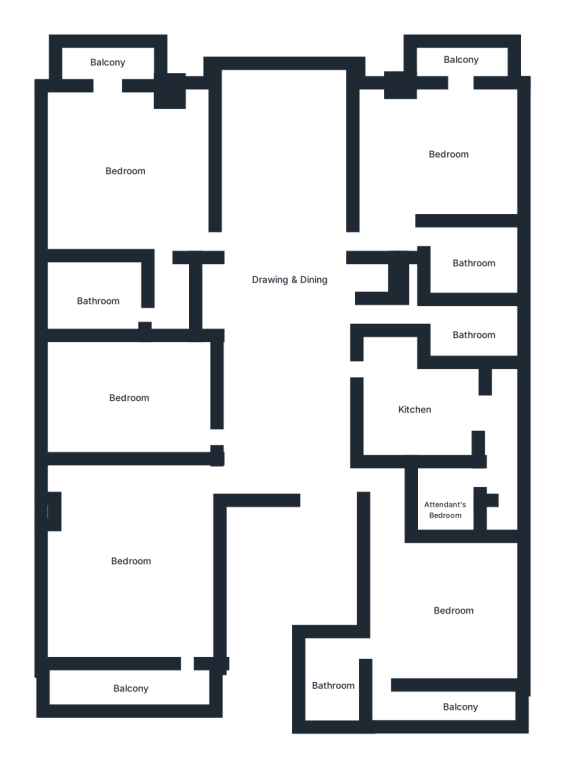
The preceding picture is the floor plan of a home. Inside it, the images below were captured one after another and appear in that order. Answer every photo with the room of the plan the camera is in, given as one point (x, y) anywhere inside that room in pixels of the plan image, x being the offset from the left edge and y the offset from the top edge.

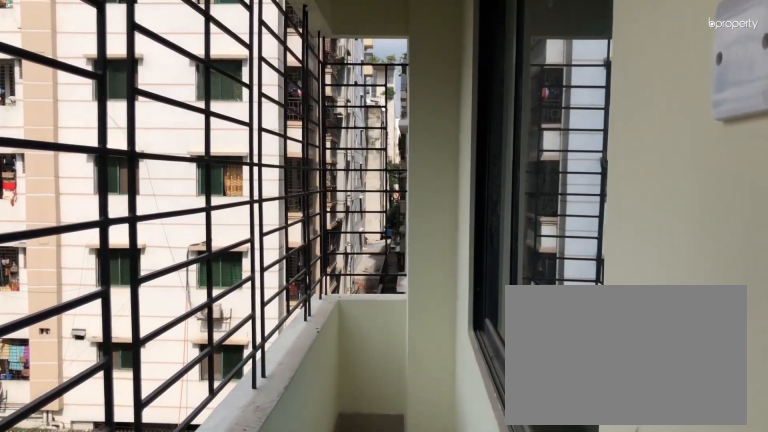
(127, 683)
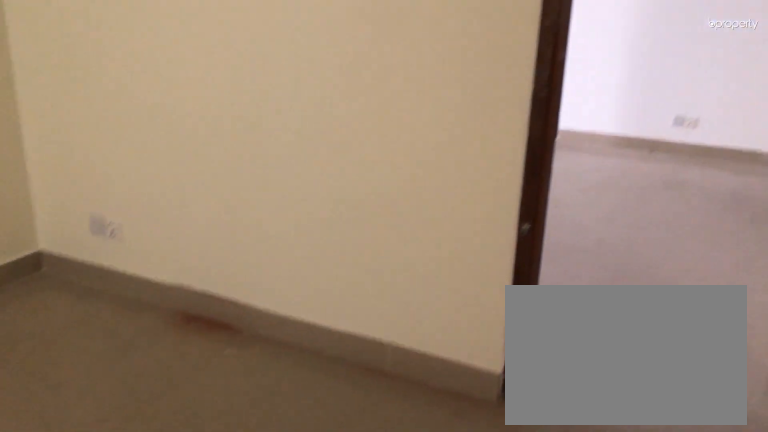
(127, 398)
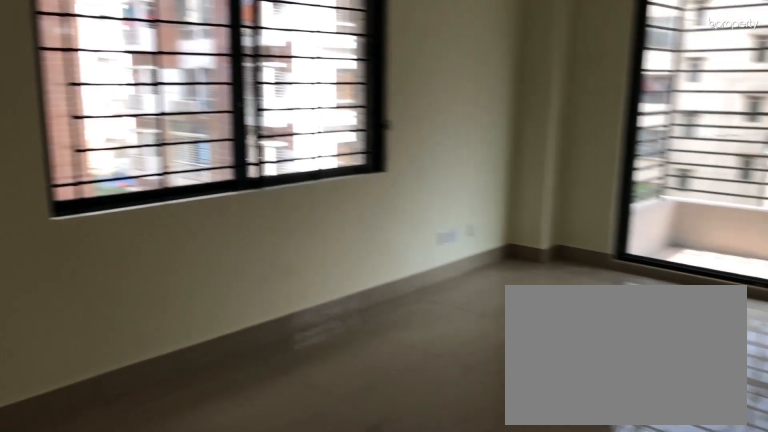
(122, 166)
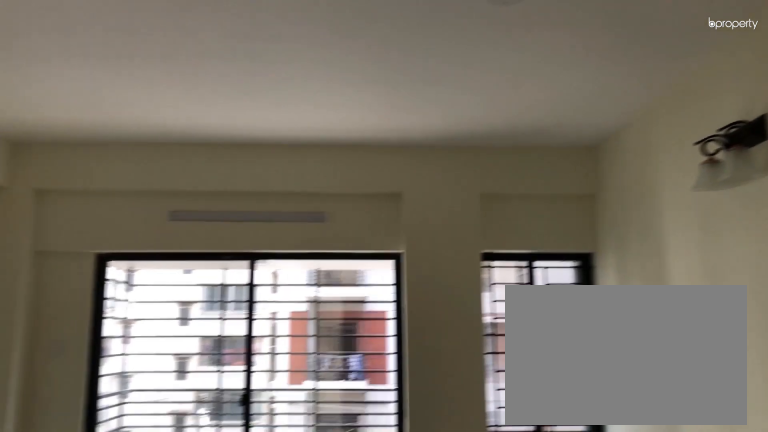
(122, 166)
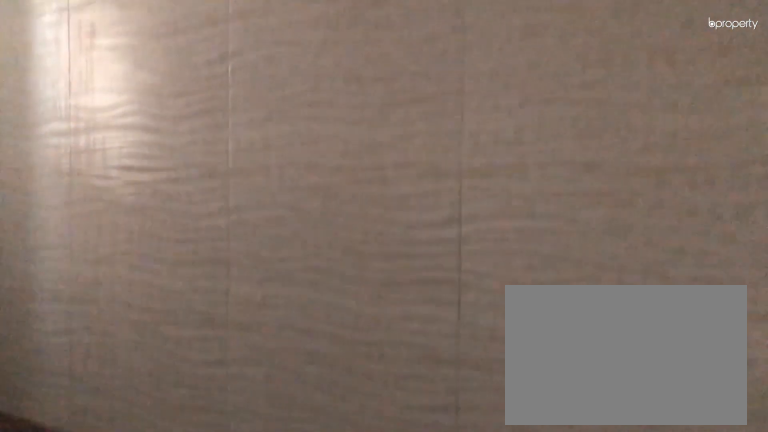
(97, 295)
